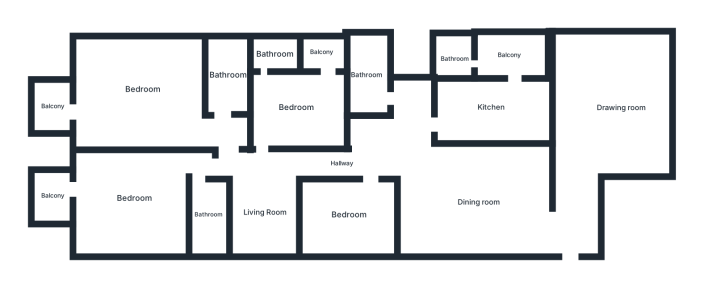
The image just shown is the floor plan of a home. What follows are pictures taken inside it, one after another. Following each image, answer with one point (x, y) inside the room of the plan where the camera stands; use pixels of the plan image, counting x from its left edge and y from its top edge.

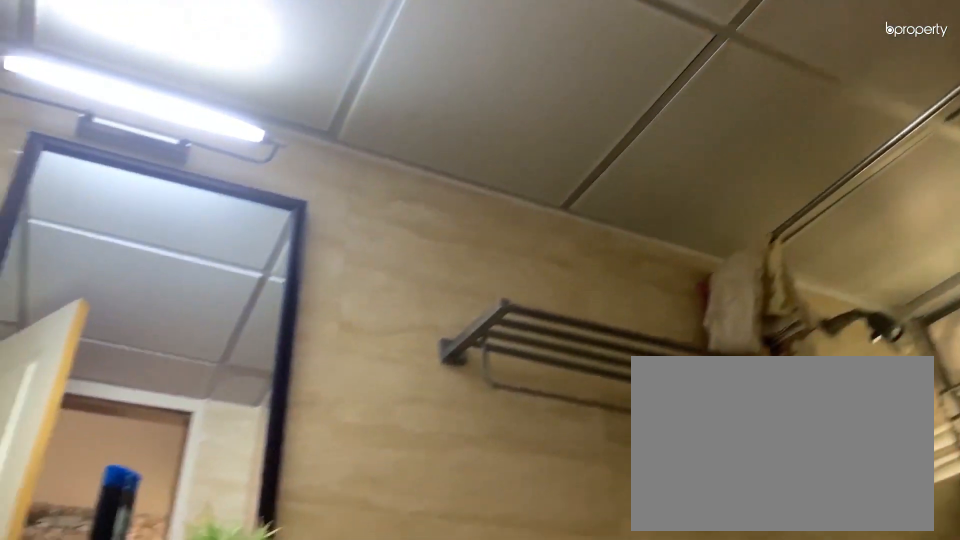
(368, 75)
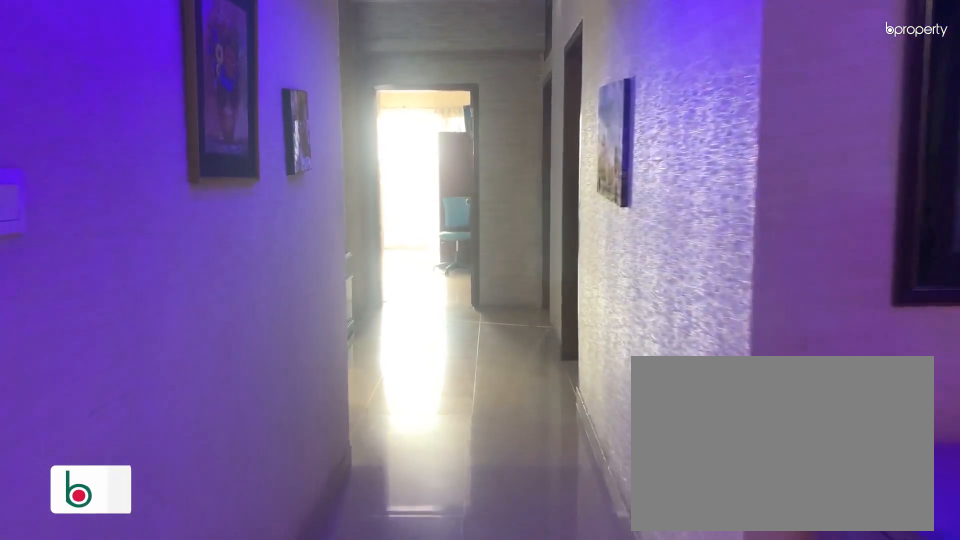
(342, 164)
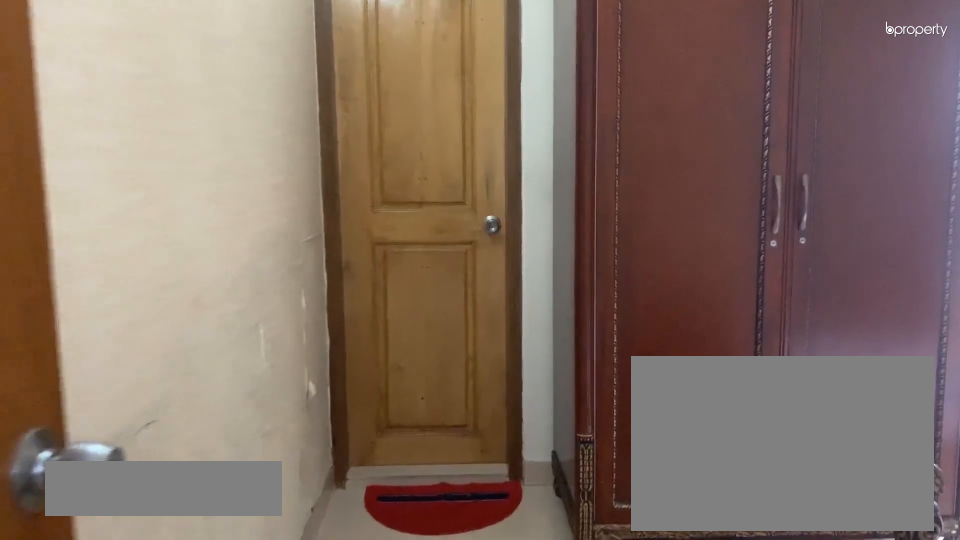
(297, 107)
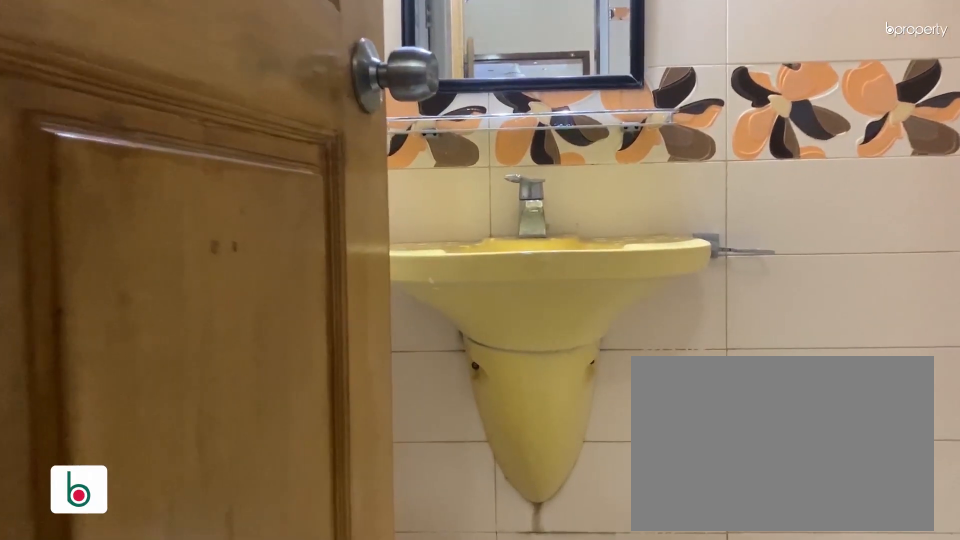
(275, 54)
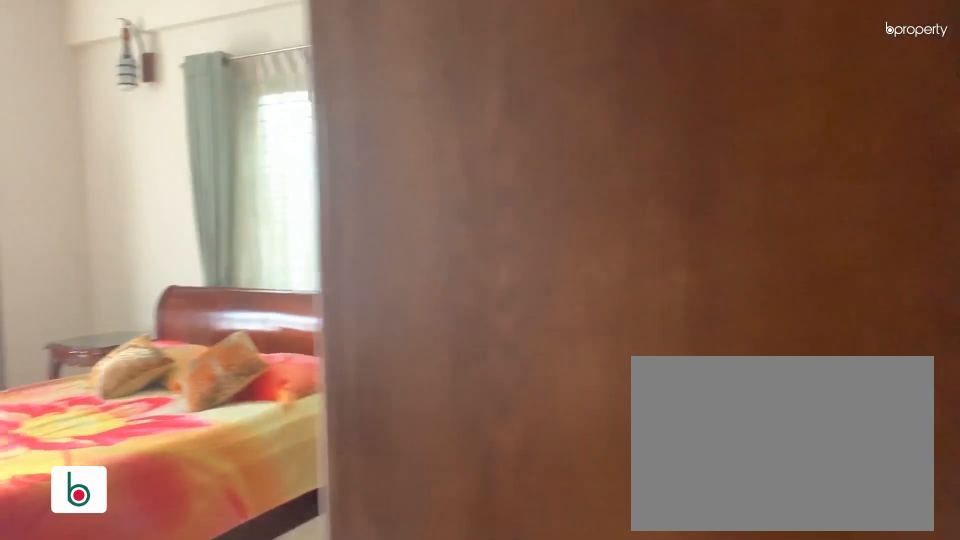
(141, 88)
